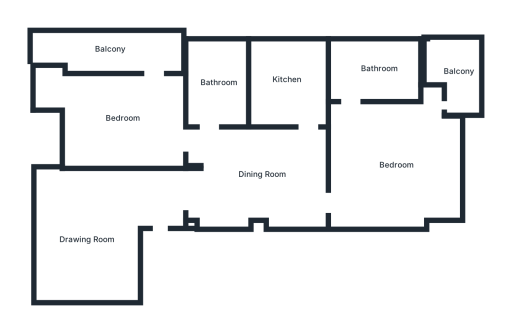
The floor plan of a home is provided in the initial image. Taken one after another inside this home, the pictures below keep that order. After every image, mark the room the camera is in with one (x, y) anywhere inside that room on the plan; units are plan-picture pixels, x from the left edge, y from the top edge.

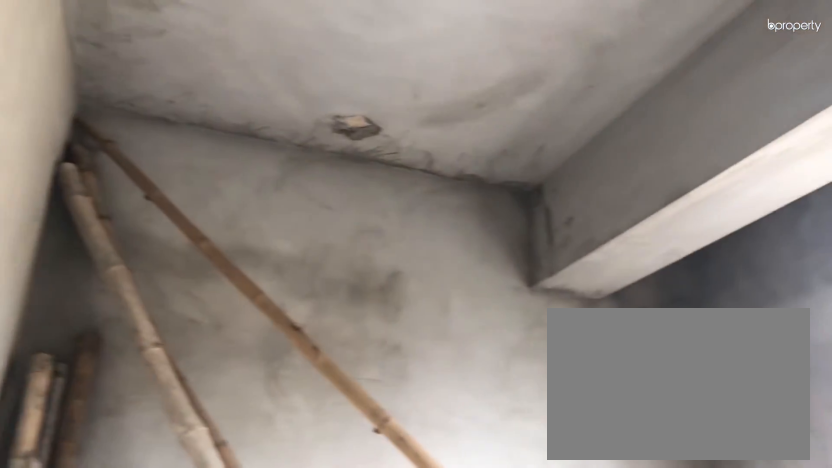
(87, 238)
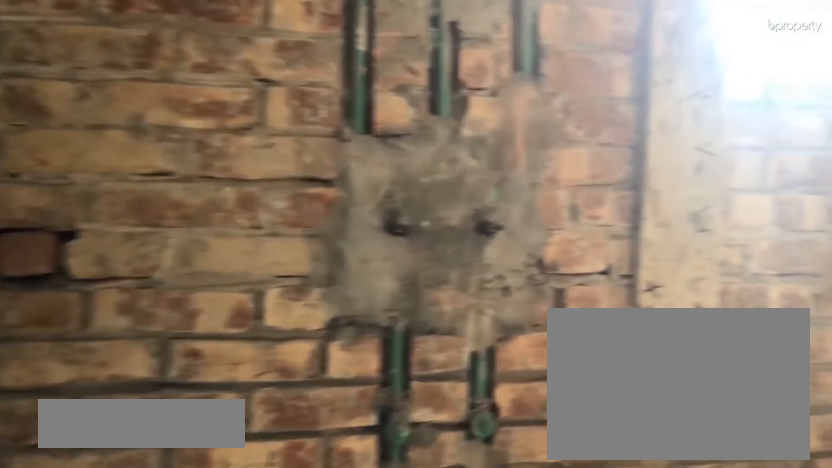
(379, 67)
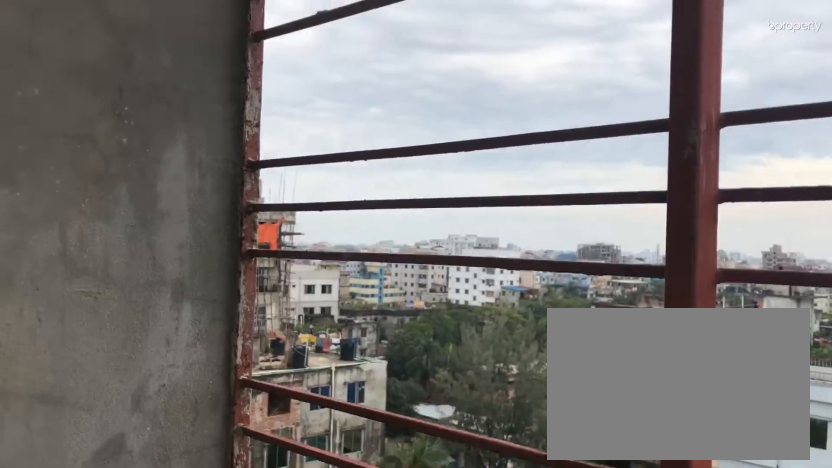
(459, 71)
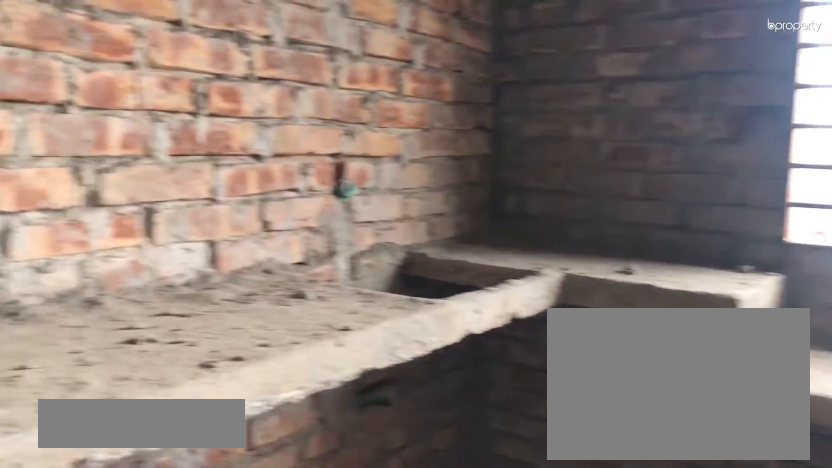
(286, 78)
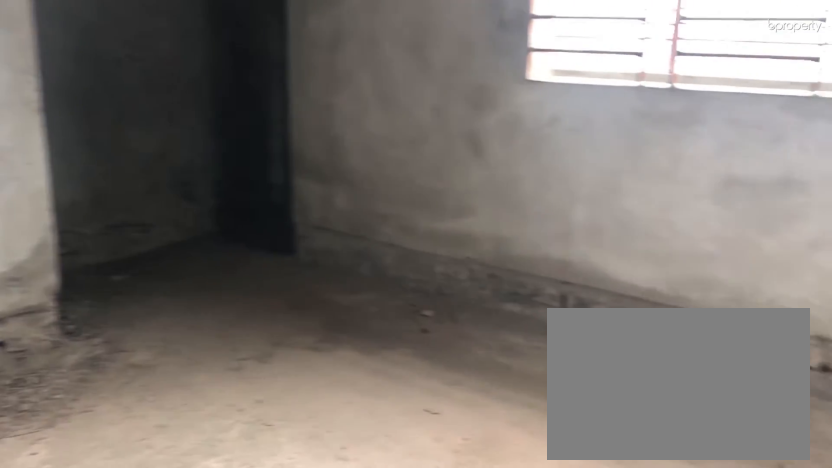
(121, 118)
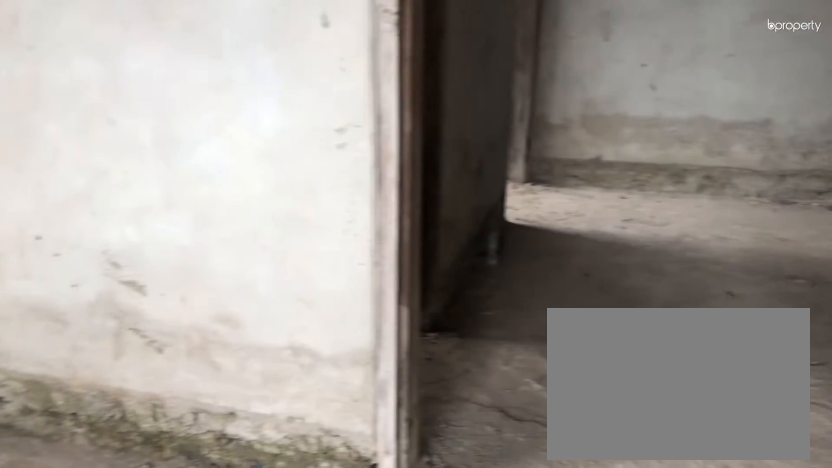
(121, 118)
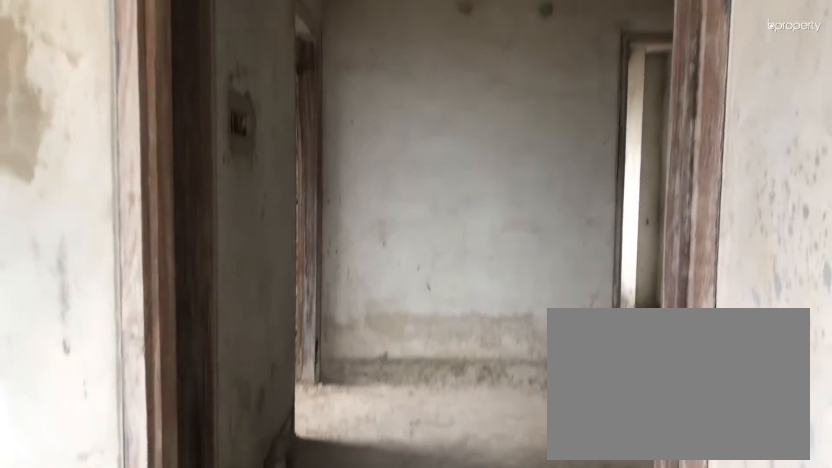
(121, 118)
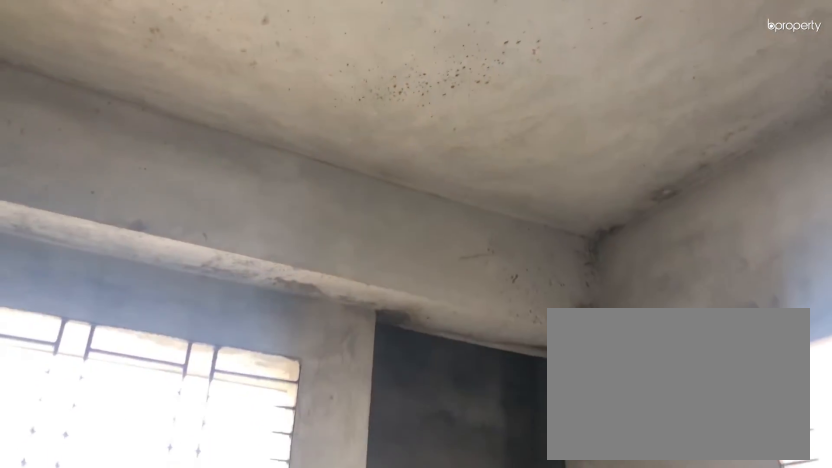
(121, 118)
